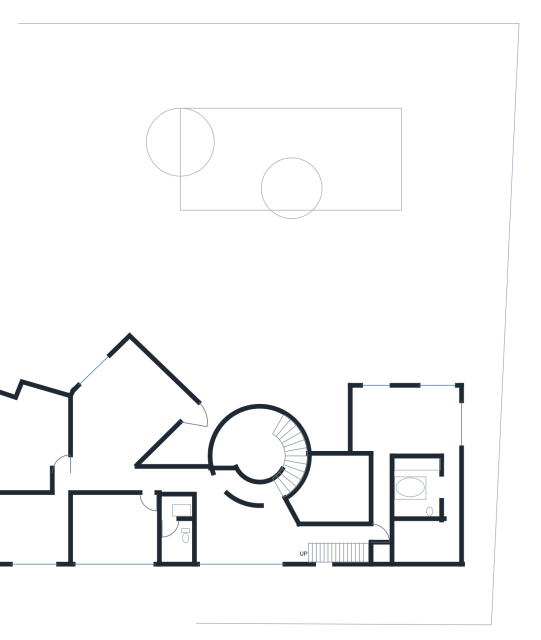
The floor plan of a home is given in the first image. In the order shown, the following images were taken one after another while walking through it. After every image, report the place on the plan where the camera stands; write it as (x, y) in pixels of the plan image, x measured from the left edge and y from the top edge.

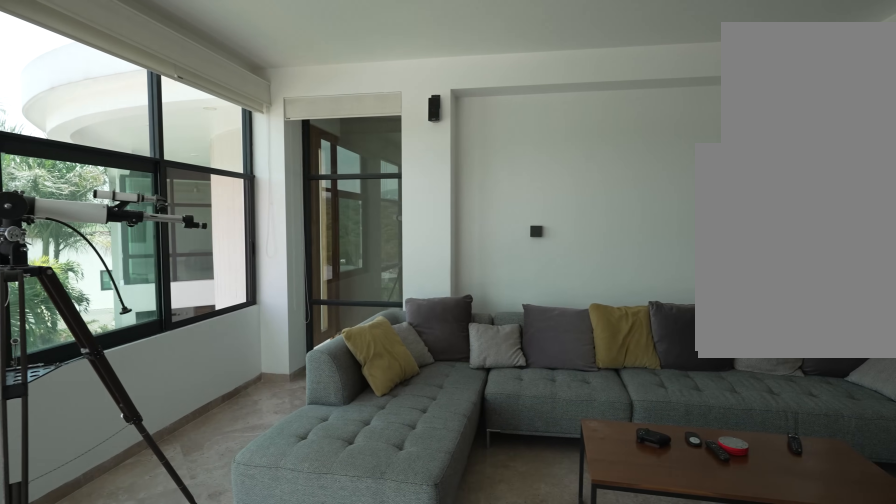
(116, 395)
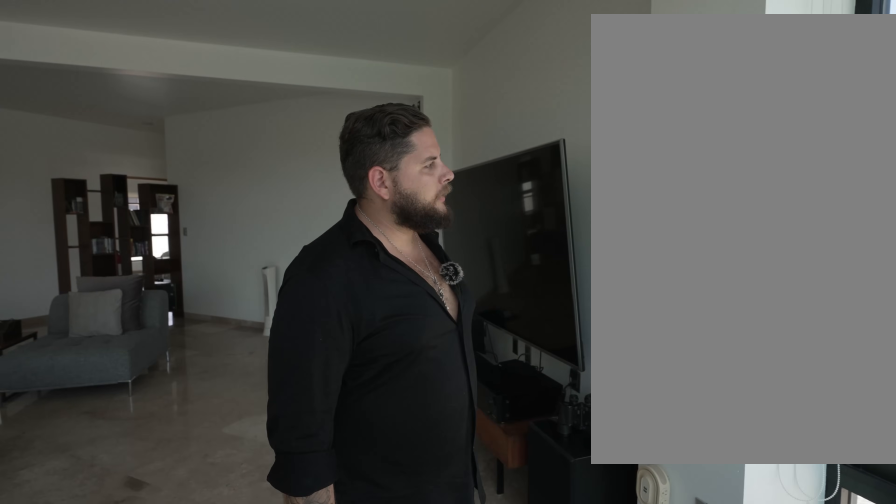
(130, 363)
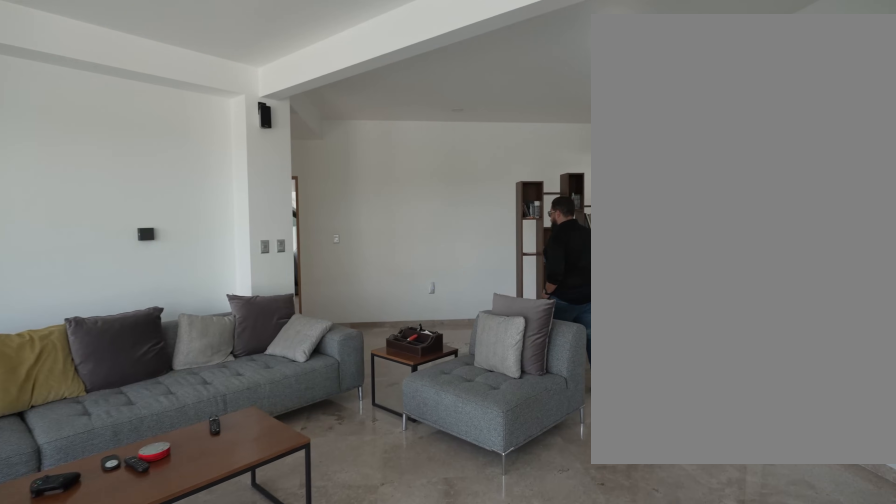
(128, 364)
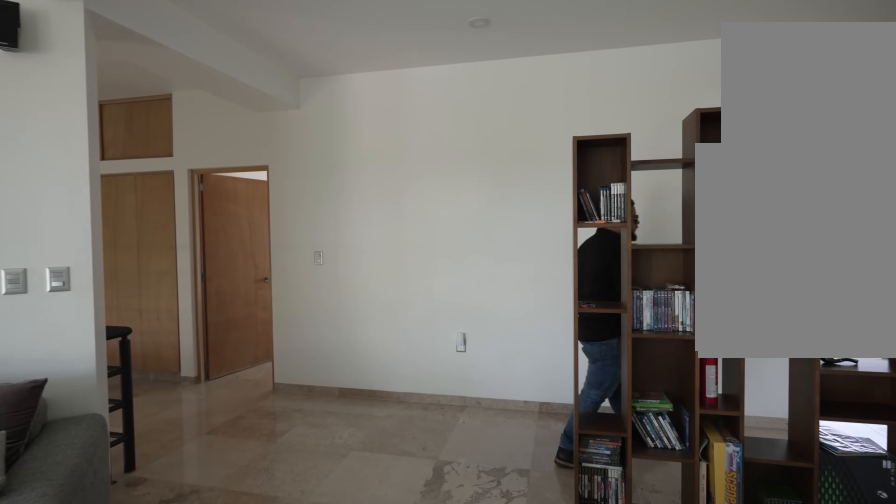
(120, 374)
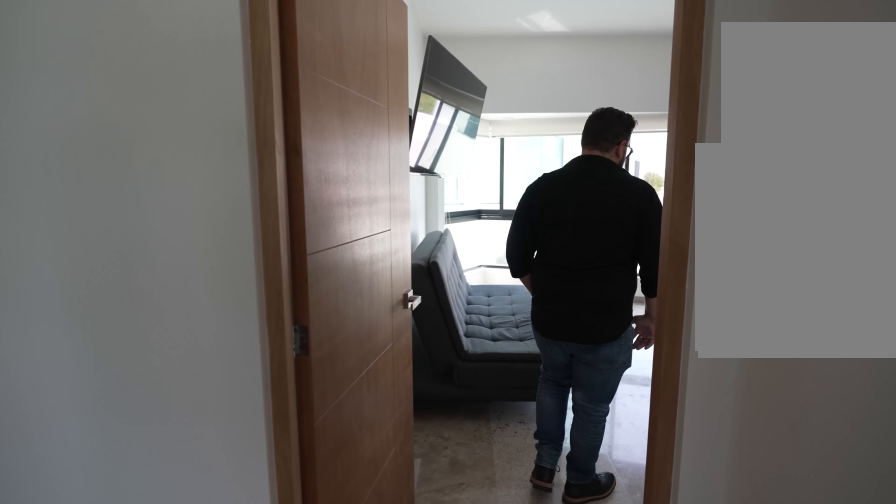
(63, 459)
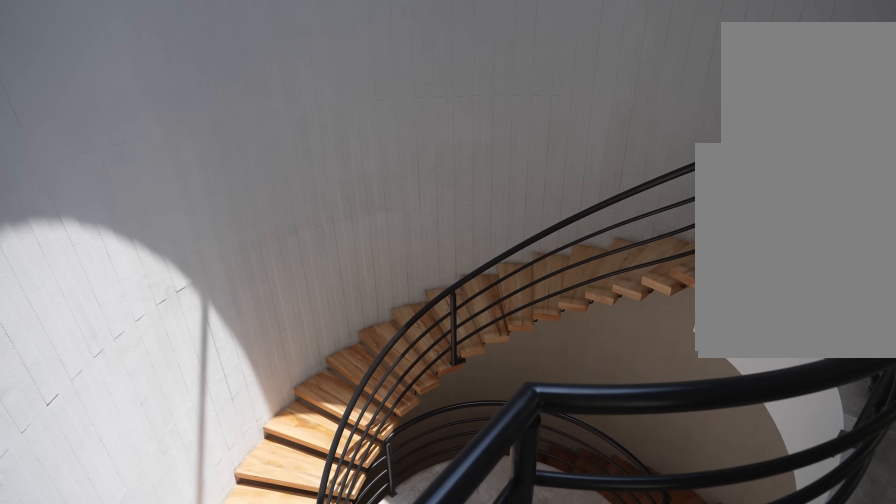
(227, 482)
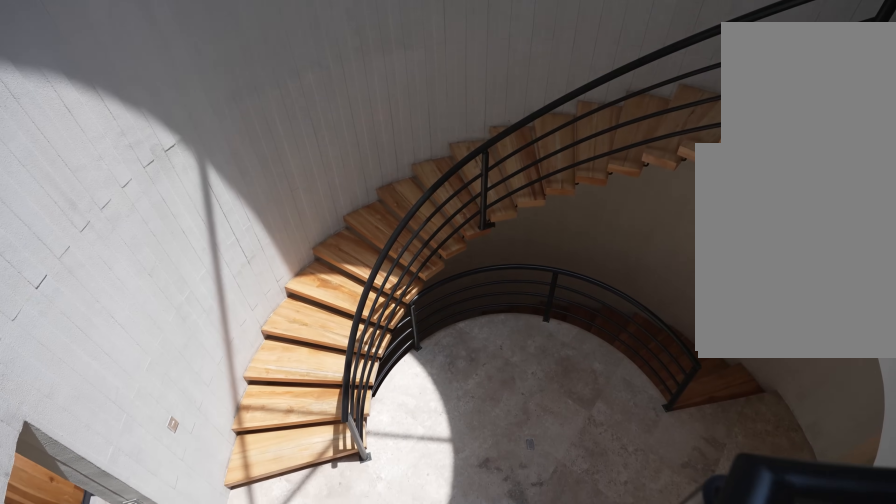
(227, 482)
